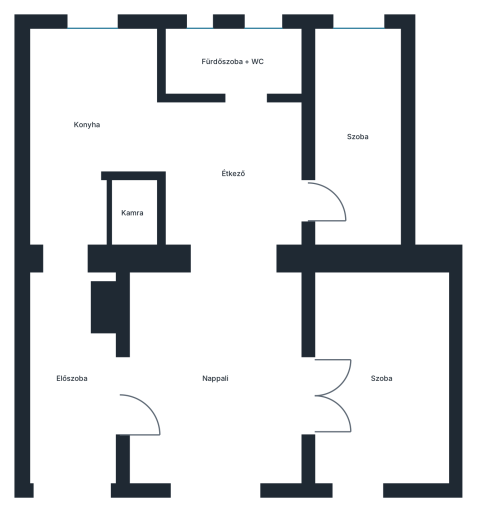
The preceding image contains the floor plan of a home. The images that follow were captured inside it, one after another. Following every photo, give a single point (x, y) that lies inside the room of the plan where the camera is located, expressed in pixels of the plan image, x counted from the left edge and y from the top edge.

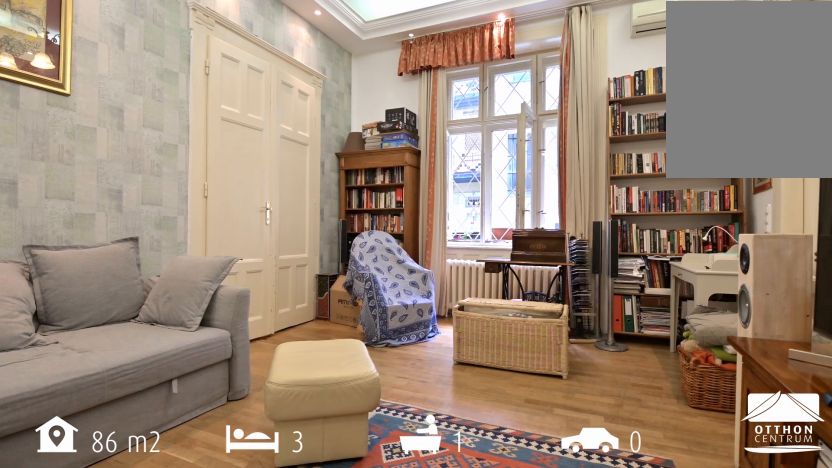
(220, 377)
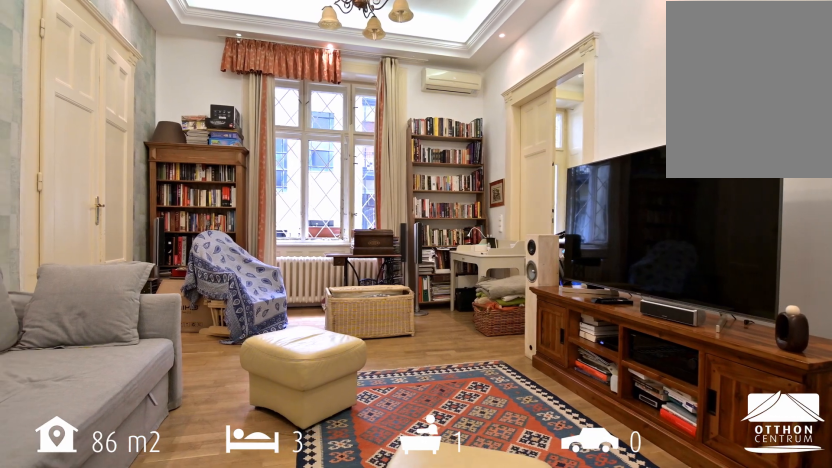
(220, 377)
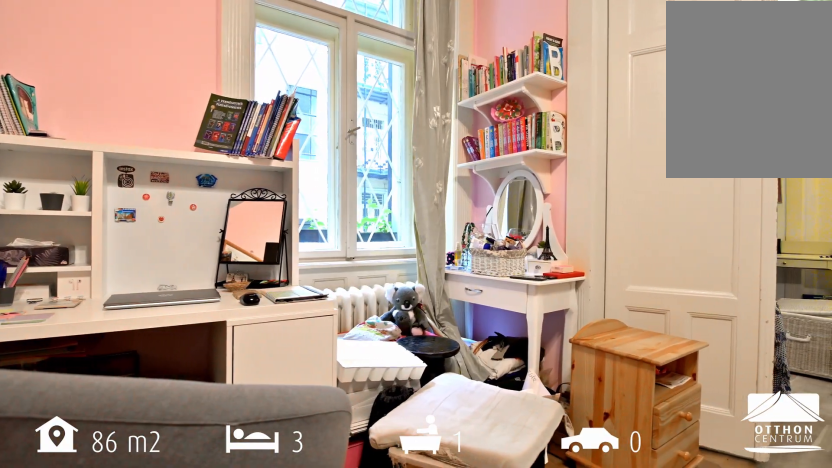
(370, 377)
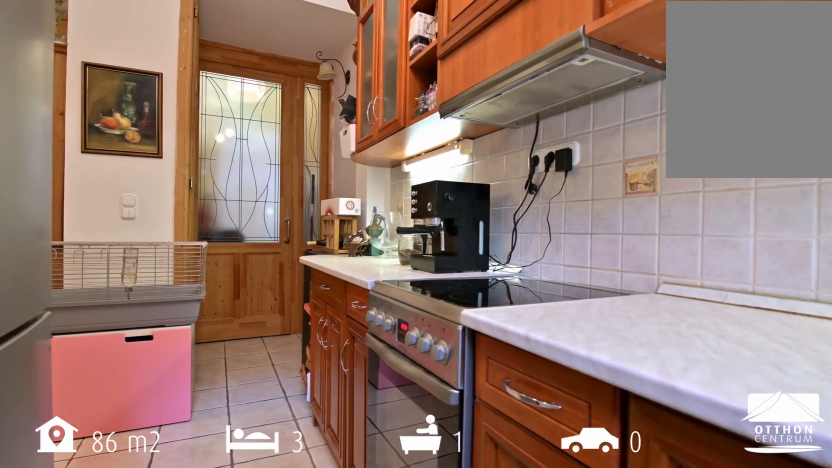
(94, 129)
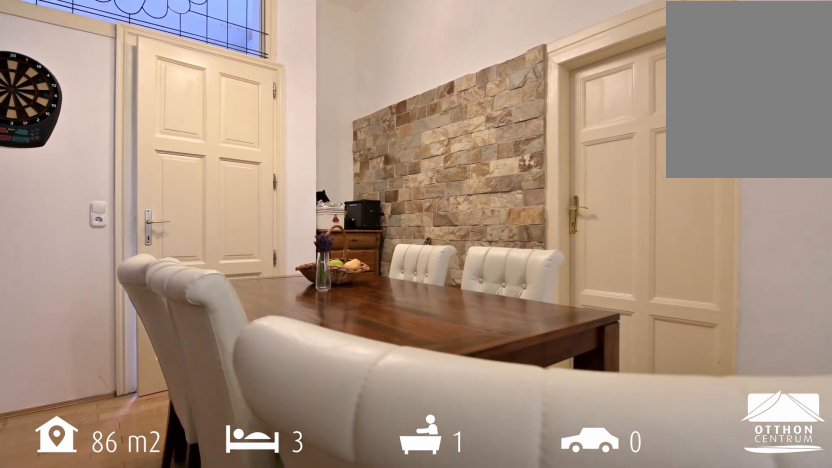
(236, 170)
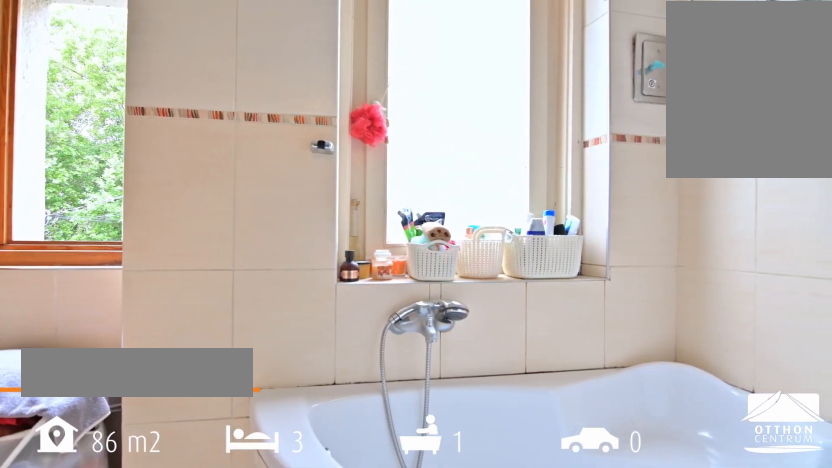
(236, 64)
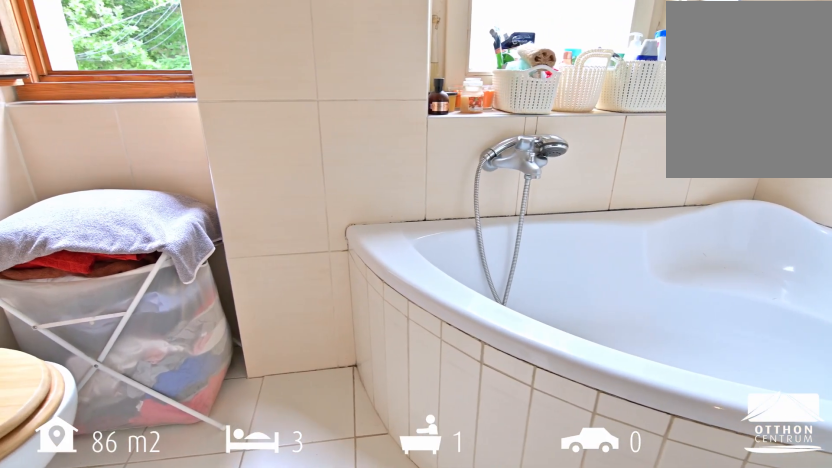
(236, 64)
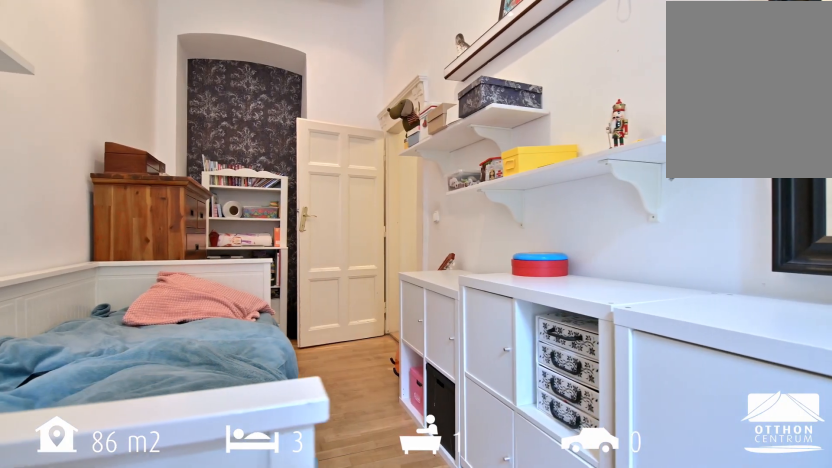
(366, 141)
